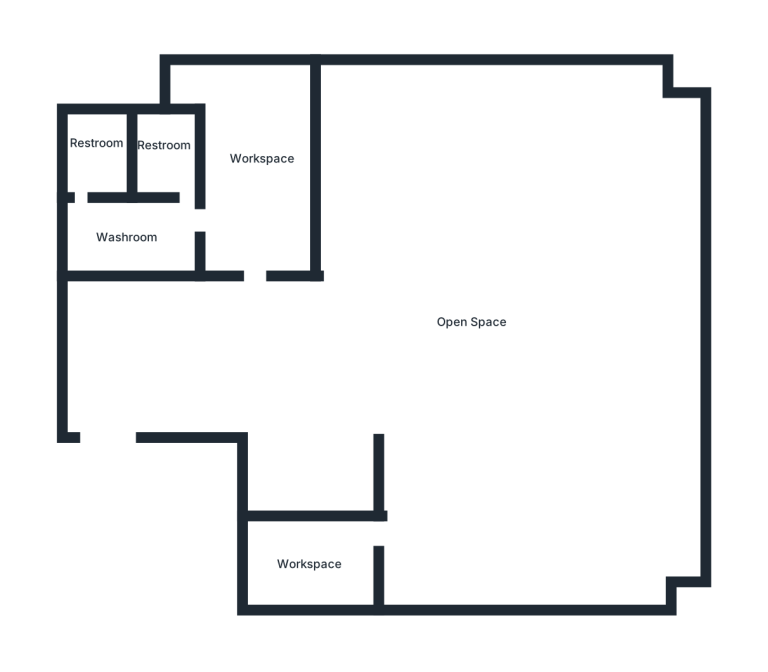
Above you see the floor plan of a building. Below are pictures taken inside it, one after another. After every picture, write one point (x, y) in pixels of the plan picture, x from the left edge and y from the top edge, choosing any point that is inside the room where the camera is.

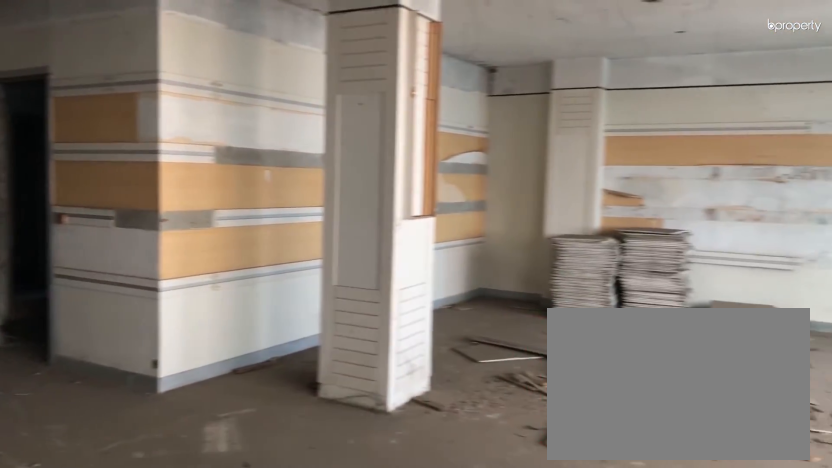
(478, 300)
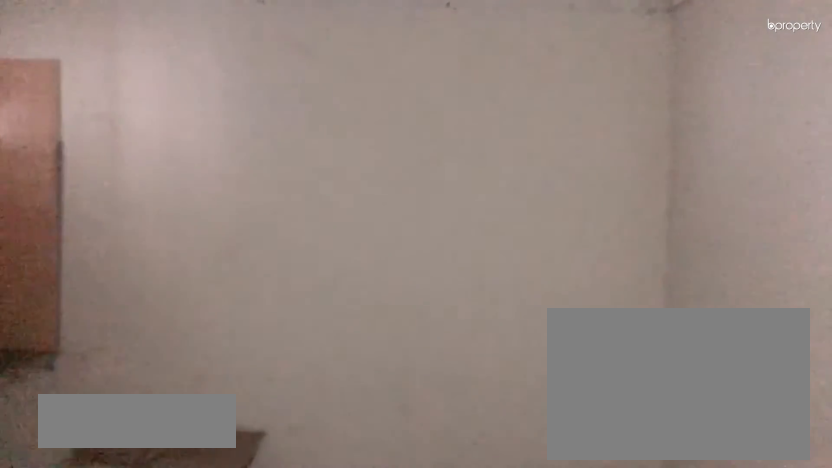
(252, 181)
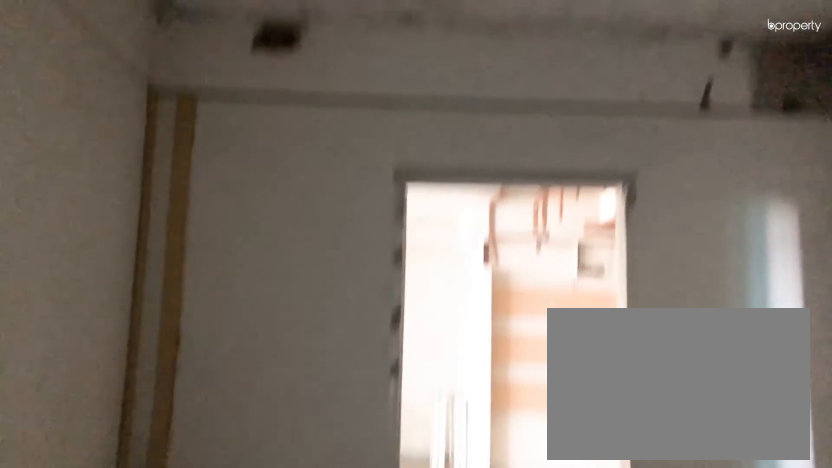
(252, 181)
